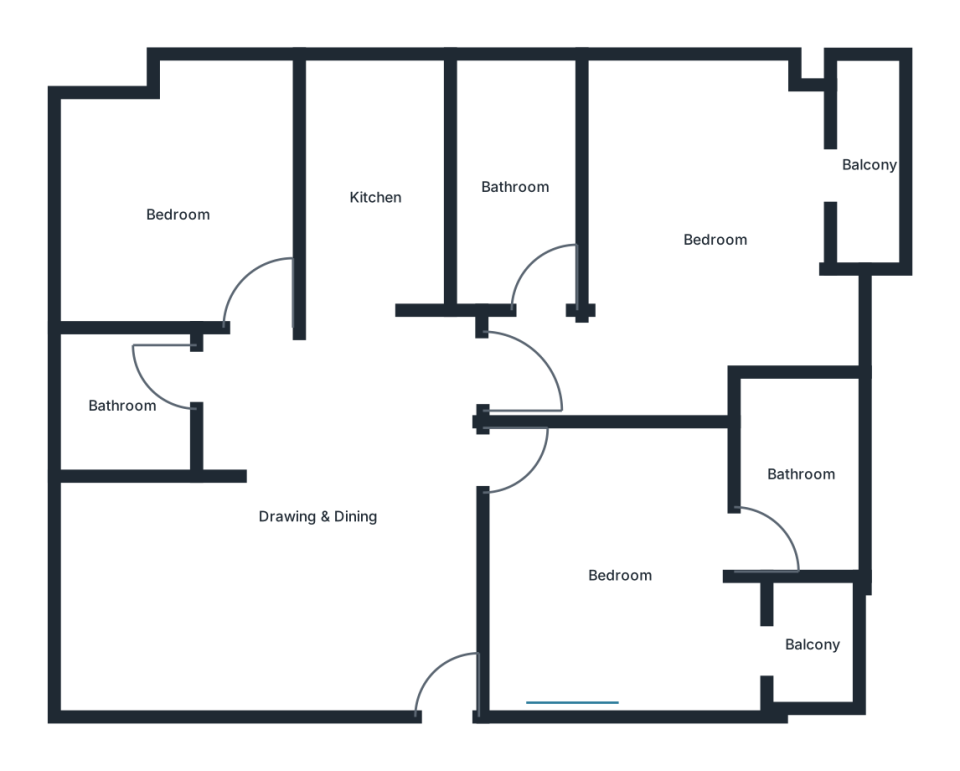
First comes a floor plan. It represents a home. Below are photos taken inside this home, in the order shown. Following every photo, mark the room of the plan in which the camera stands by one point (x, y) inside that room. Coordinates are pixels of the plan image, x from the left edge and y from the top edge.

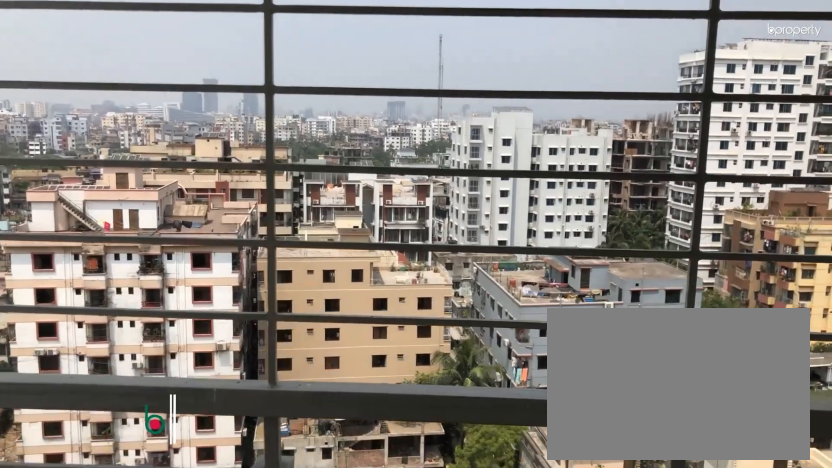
(873, 162)
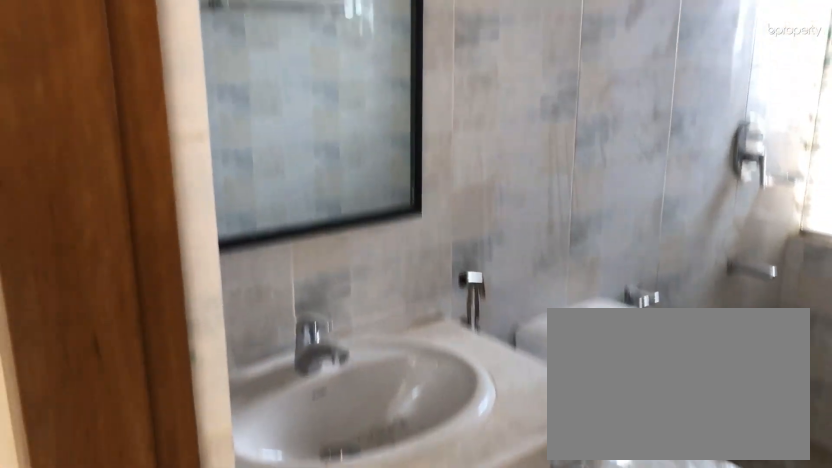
(514, 184)
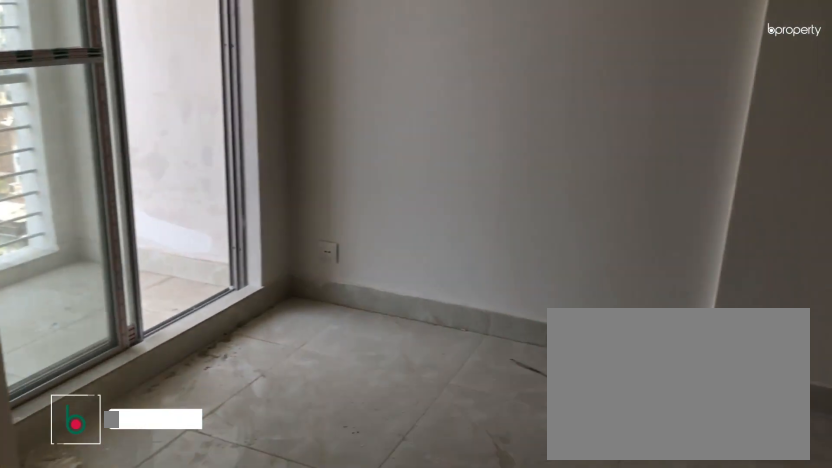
(623, 575)
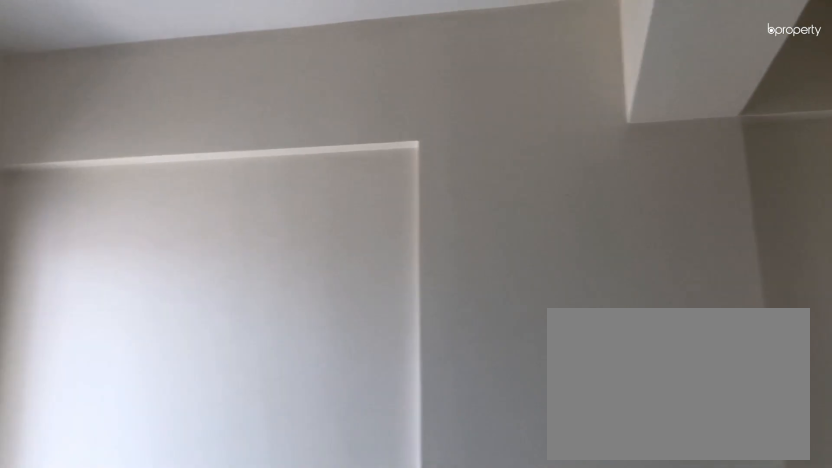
(623, 575)
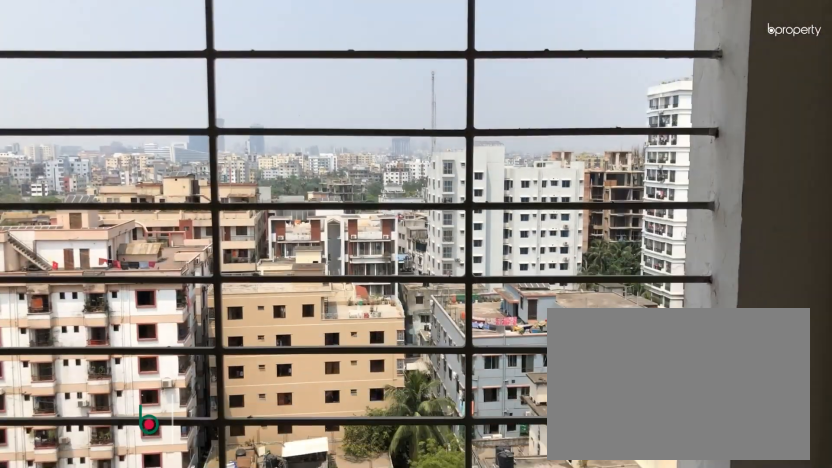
(818, 645)
